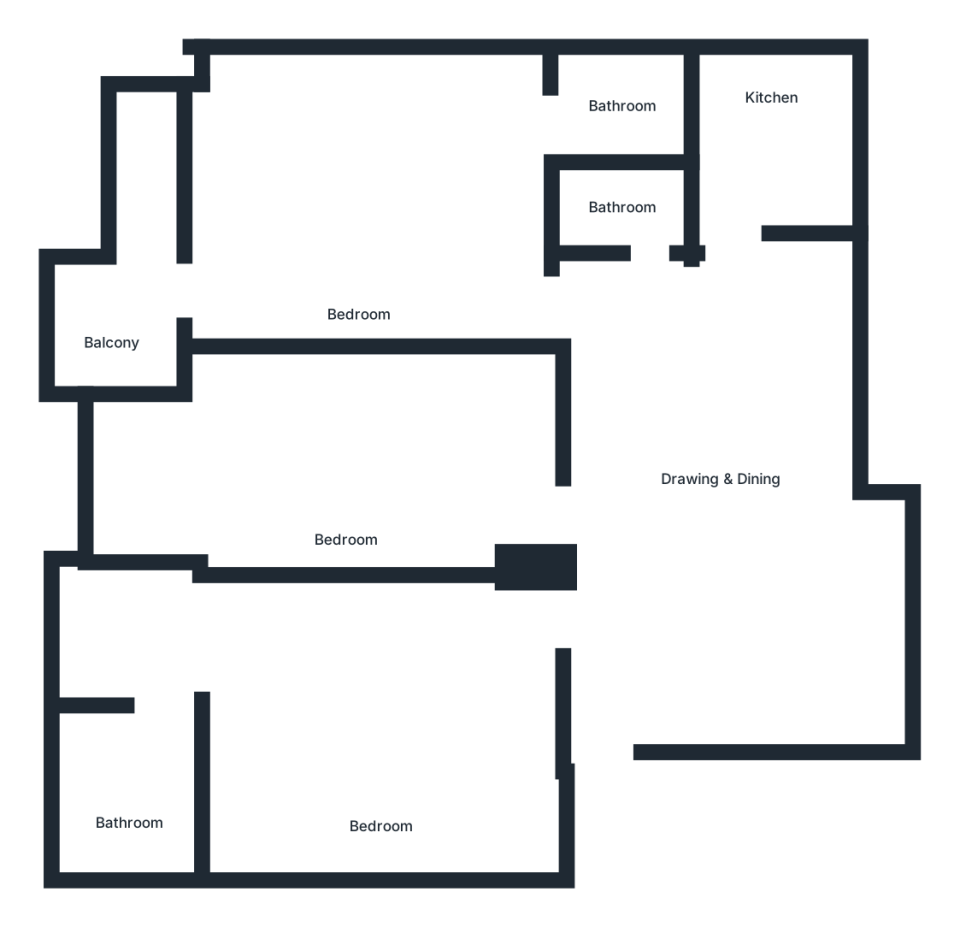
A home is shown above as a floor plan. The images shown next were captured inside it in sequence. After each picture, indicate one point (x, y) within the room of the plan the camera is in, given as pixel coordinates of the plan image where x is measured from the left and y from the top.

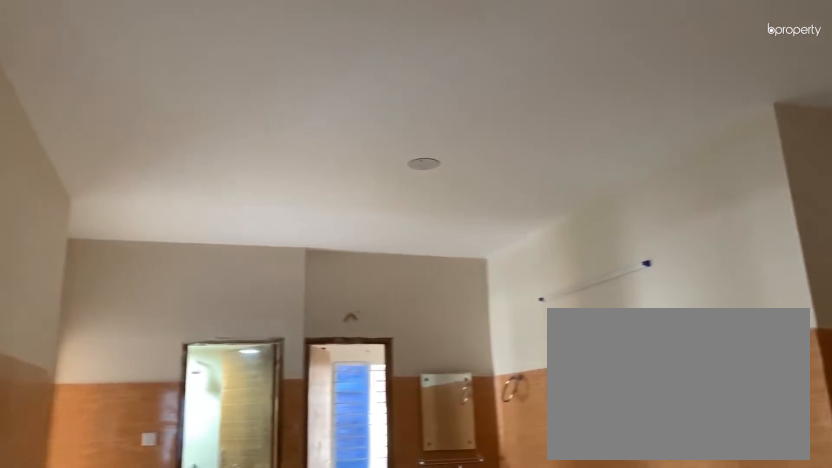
(733, 470)
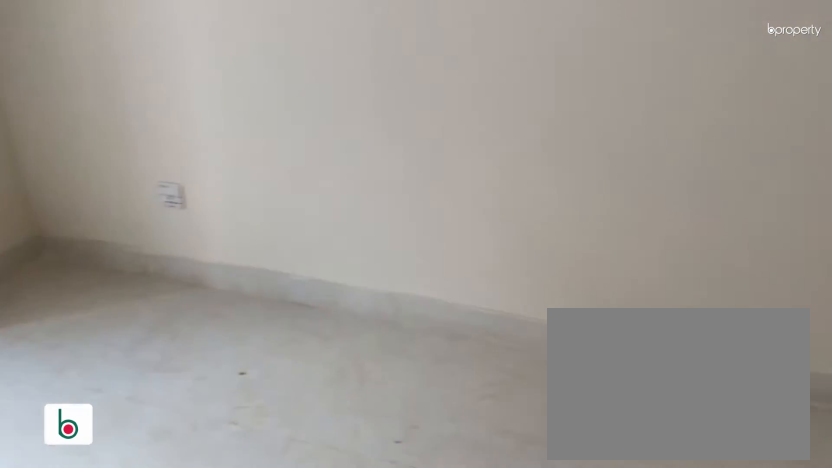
(362, 458)
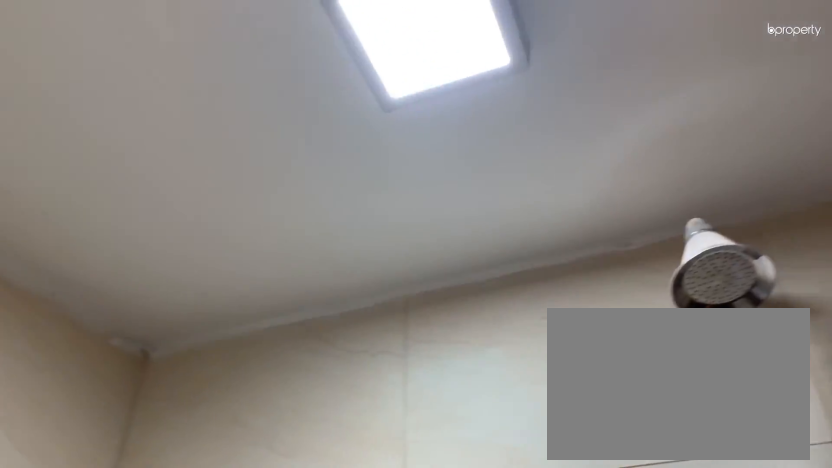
(621, 206)
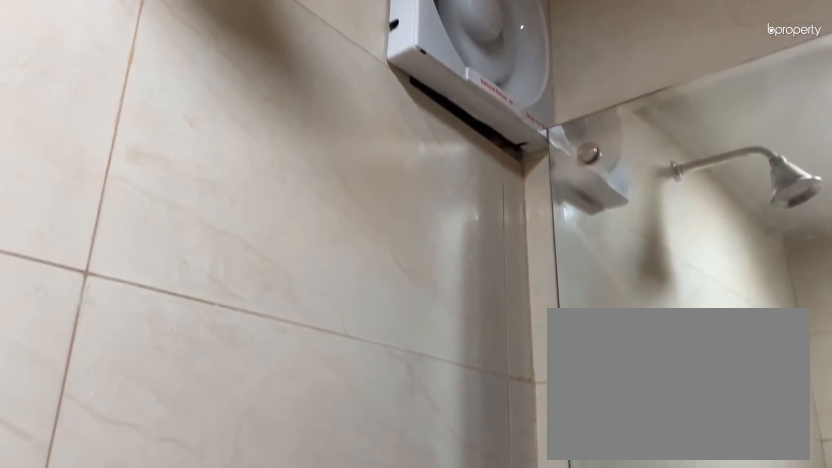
(621, 206)
